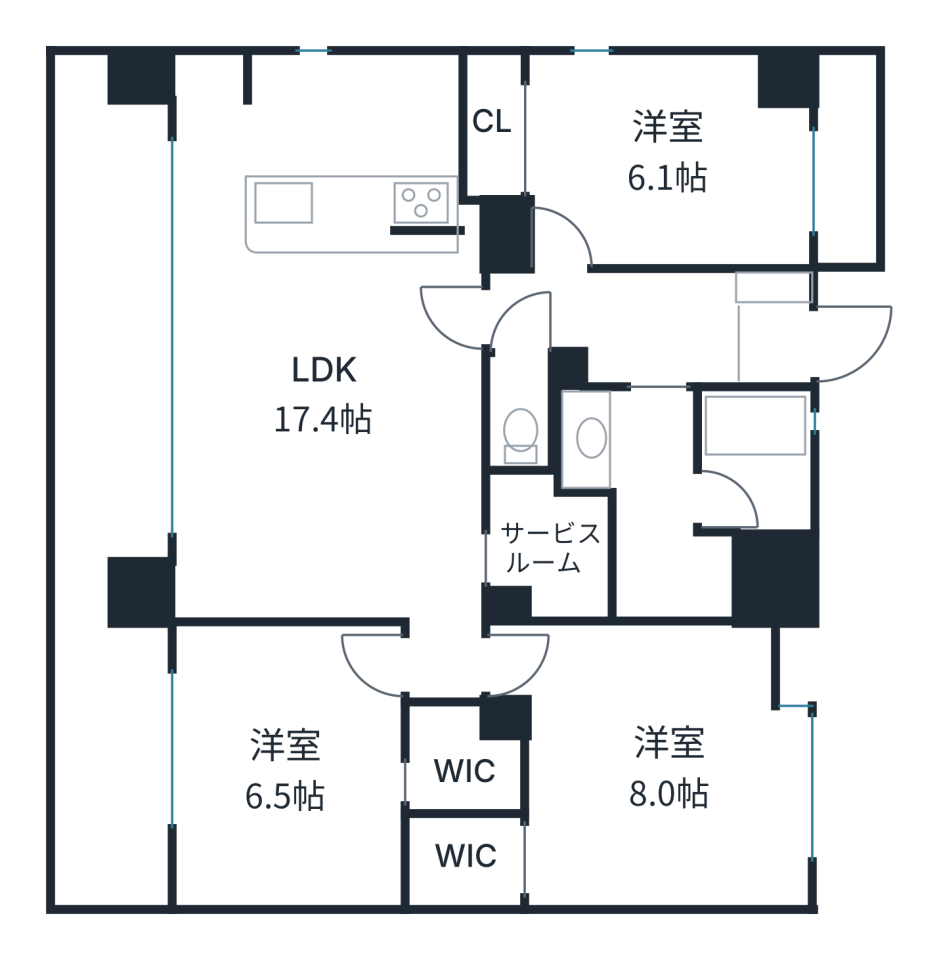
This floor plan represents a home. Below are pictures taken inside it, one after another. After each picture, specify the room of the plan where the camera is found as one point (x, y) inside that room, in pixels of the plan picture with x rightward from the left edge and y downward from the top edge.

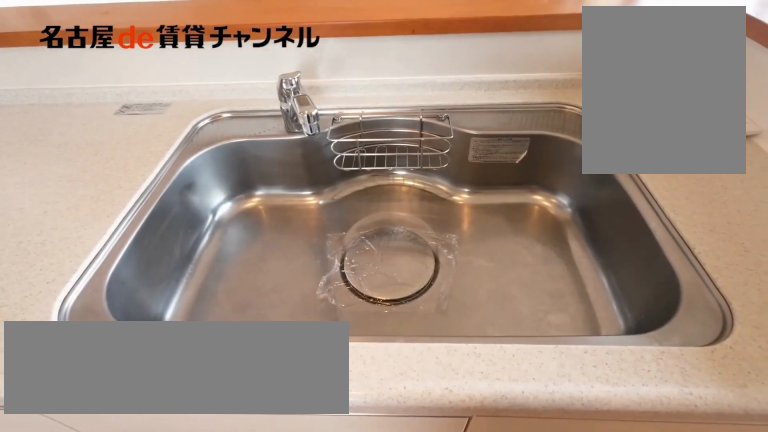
(323, 336)
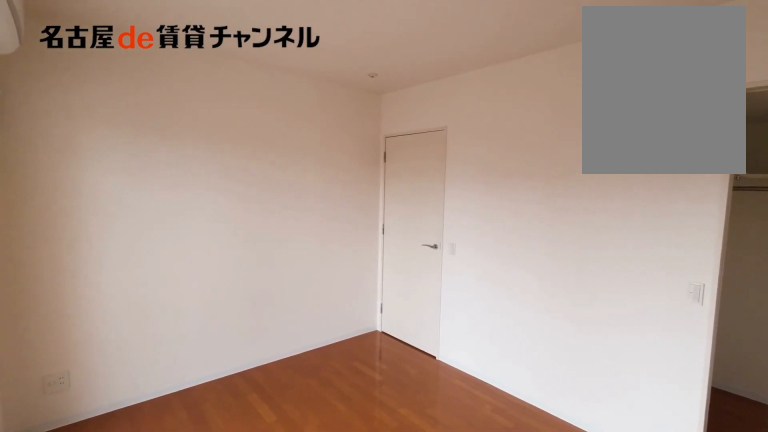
(319, 780)
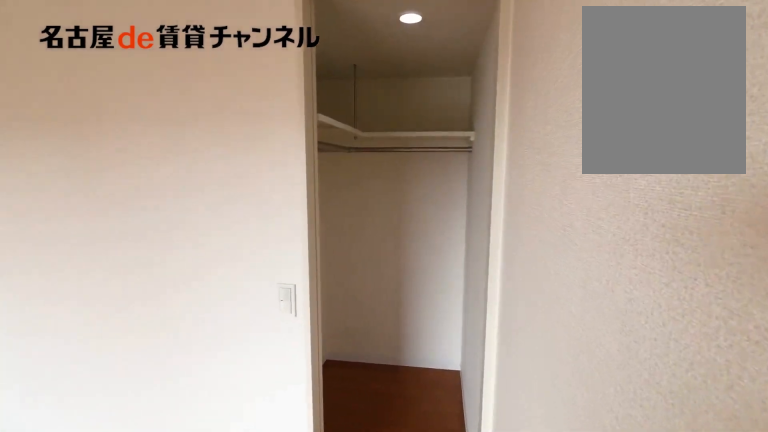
(319, 780)
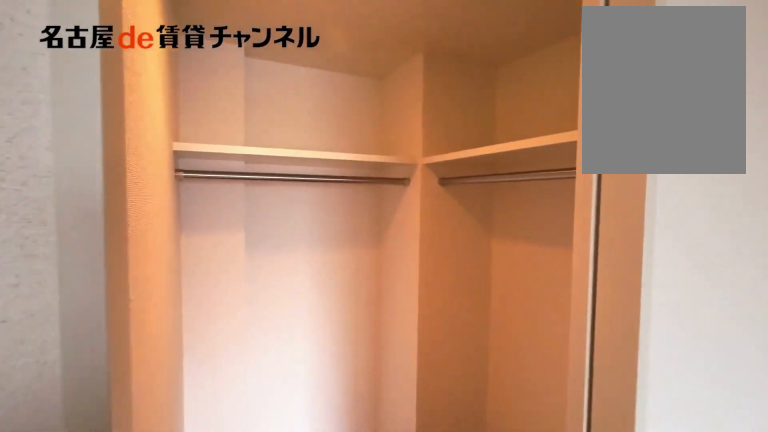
(627, 759)
